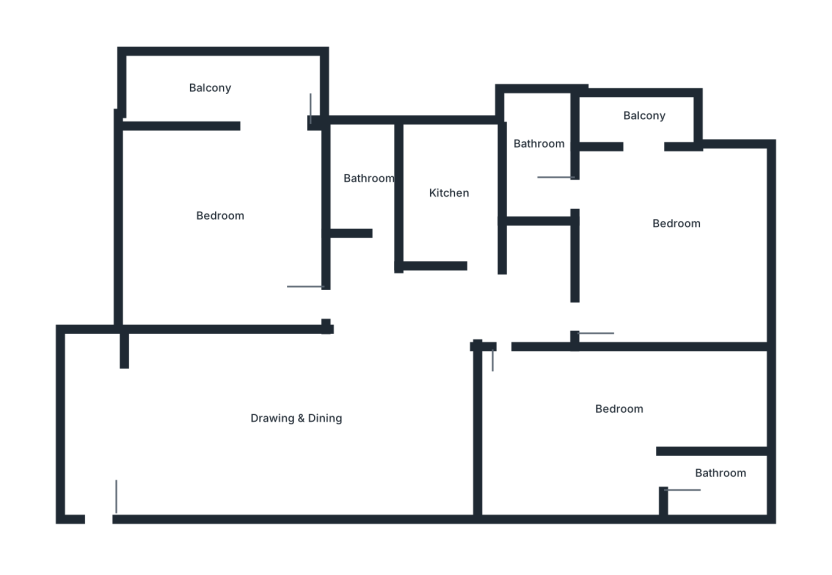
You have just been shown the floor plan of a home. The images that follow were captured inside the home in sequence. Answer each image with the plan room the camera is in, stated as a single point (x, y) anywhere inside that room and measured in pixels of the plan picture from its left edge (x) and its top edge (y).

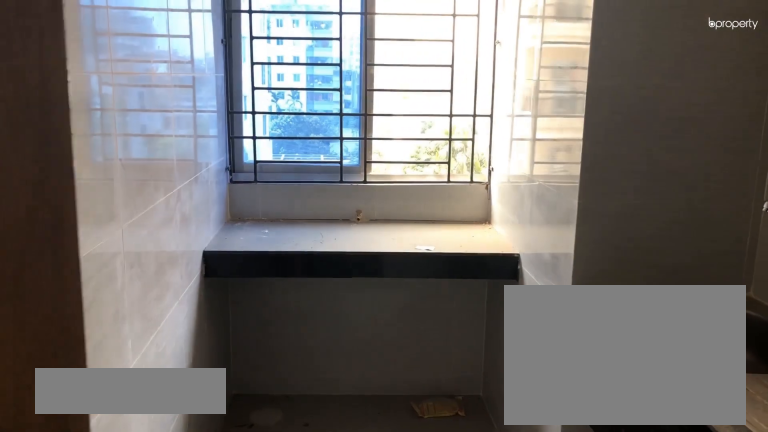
(463, 211)
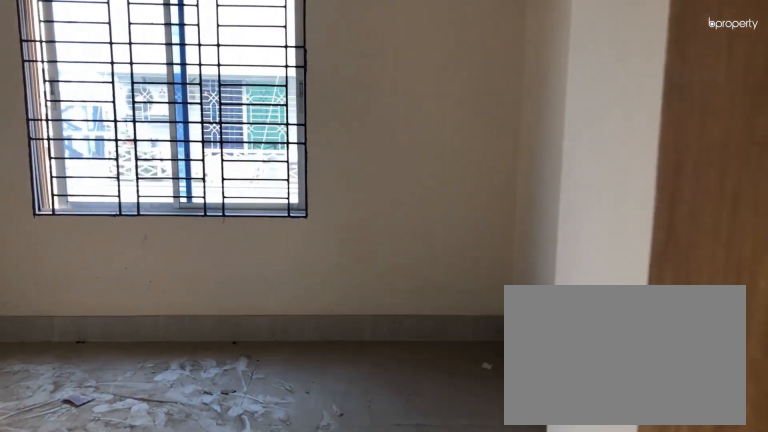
(675, 241)
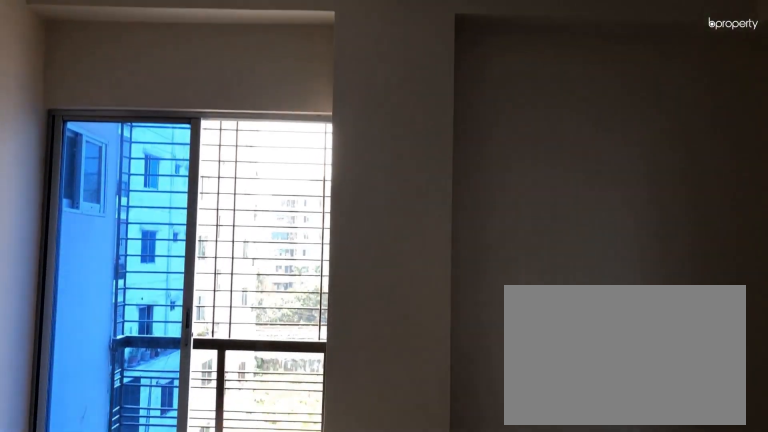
(675, 241)
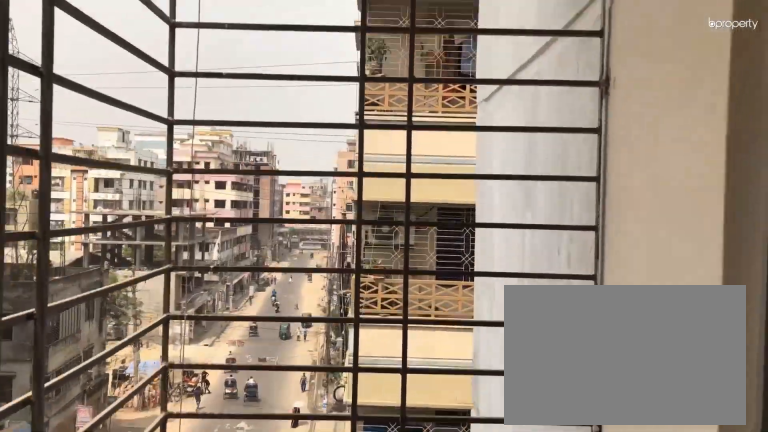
(638, 118)
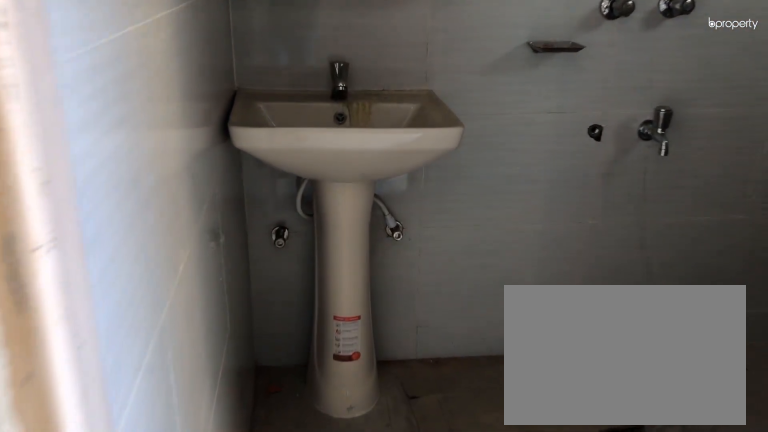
(529, 166)
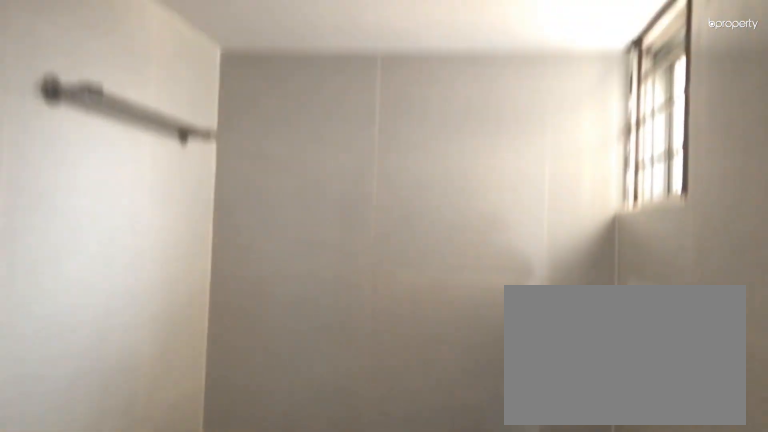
(529, 166)
